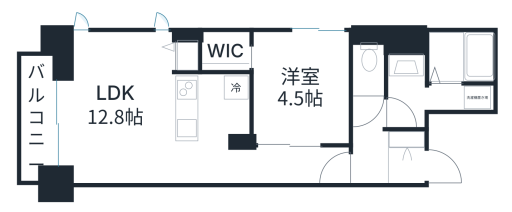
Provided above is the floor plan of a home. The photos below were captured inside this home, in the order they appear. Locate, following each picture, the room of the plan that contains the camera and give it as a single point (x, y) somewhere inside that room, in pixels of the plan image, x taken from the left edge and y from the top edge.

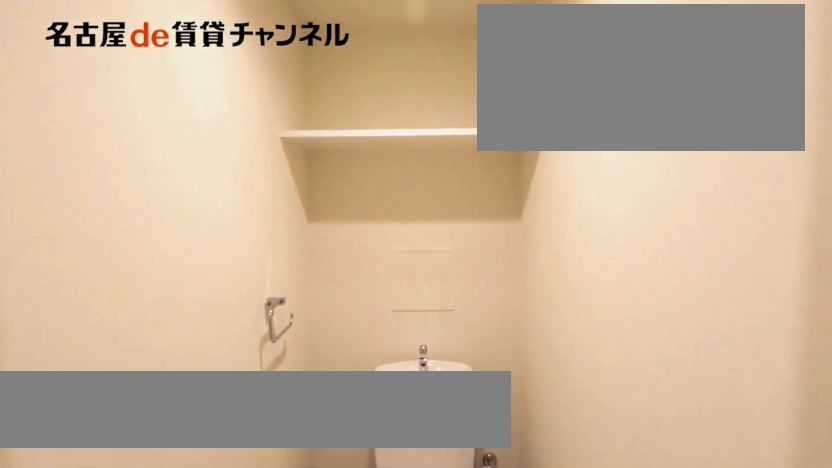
(369, 62)
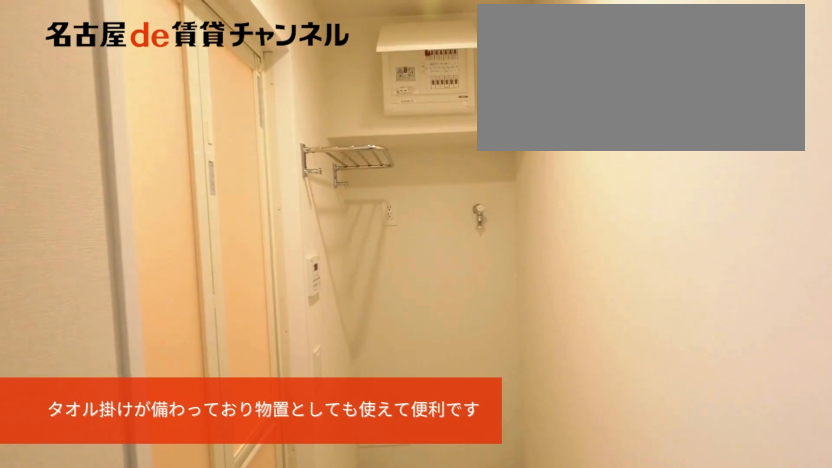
(436, 98)
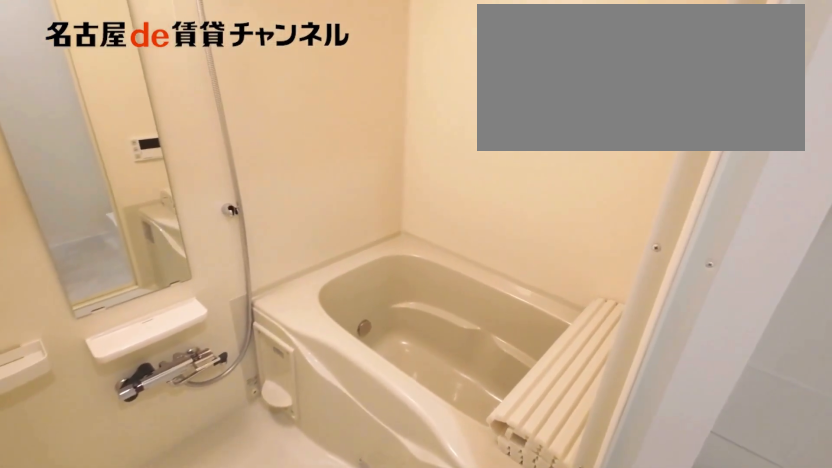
(435, 75)
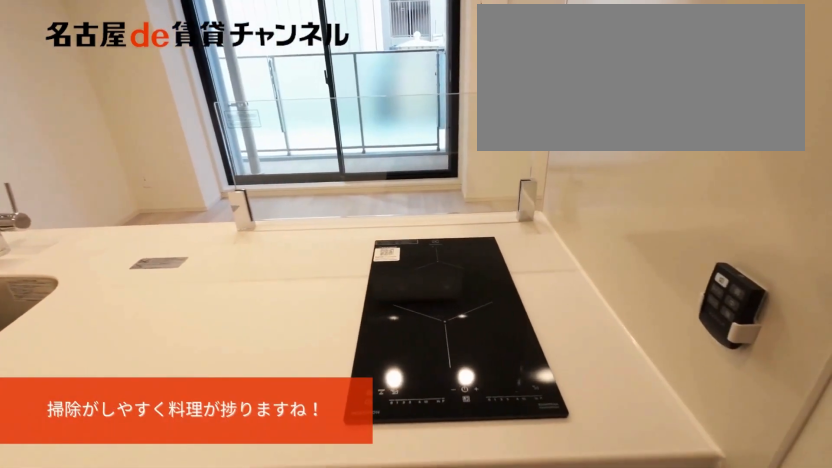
(213, 109)
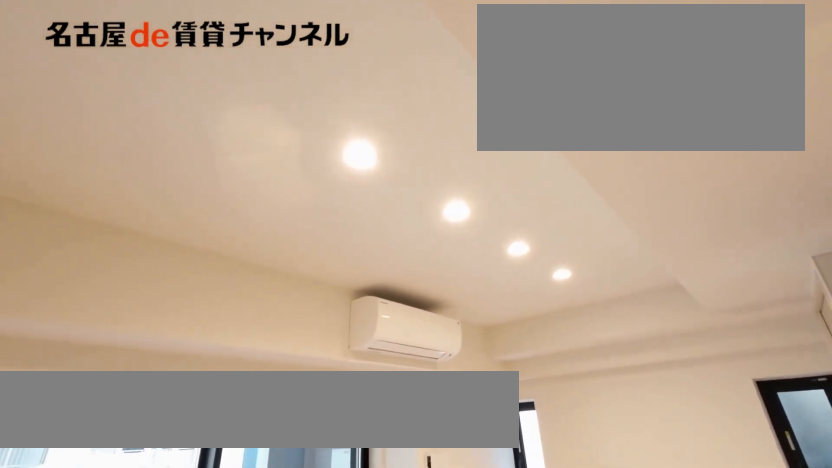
(115, 107)
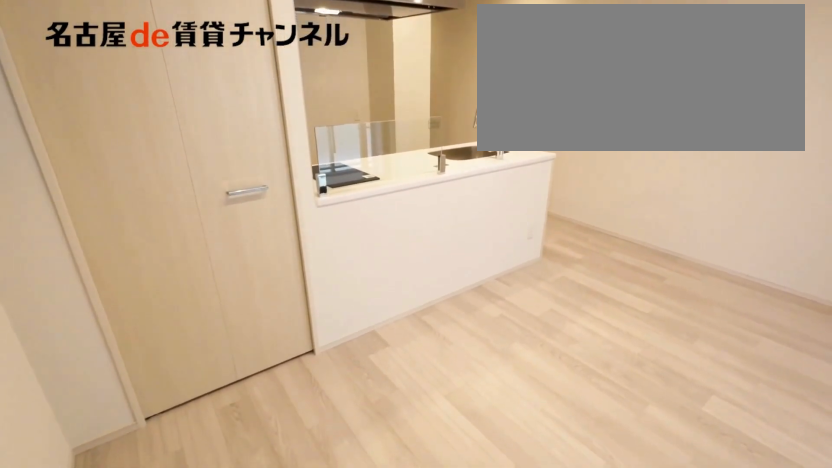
(115, 107)
